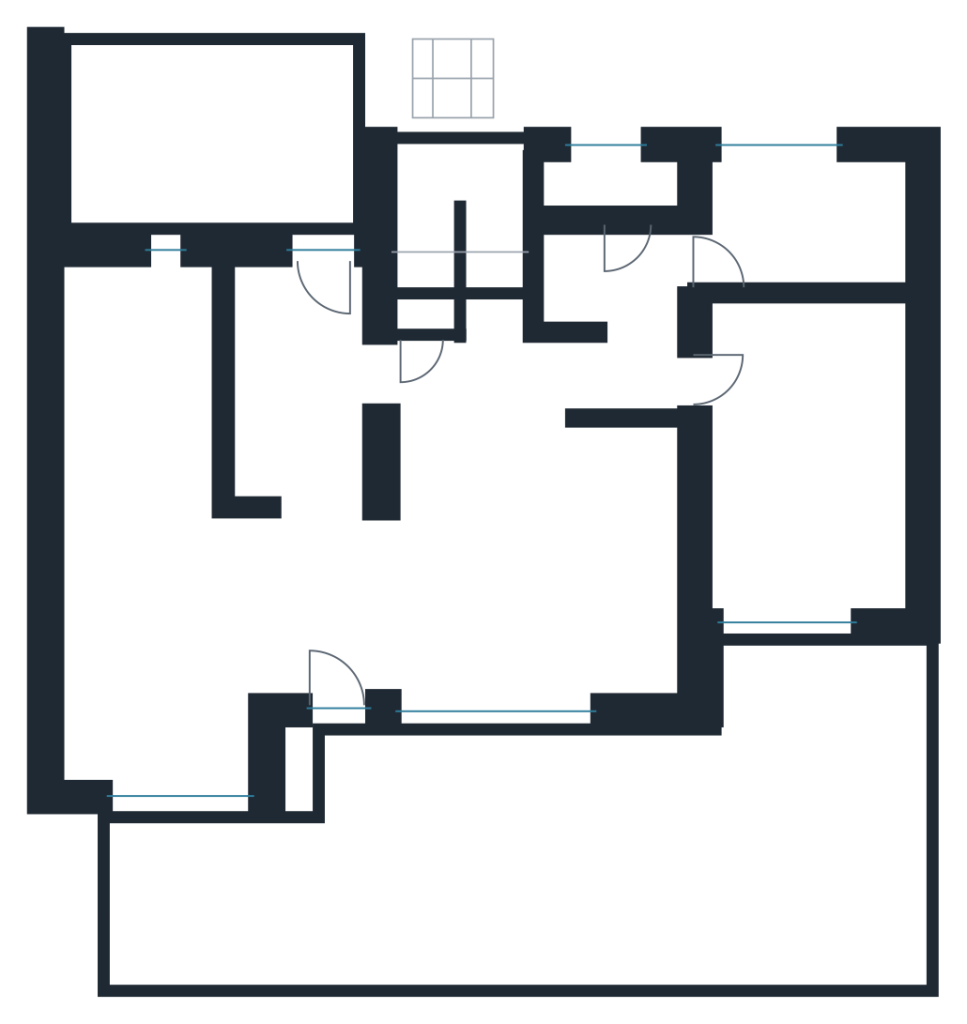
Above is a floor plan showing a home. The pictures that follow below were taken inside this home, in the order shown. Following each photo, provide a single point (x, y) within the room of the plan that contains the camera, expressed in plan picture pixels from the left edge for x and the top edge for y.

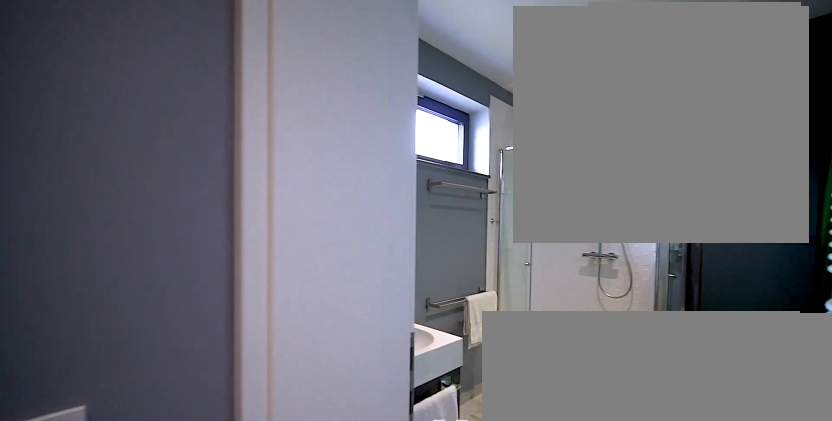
(612, 329)
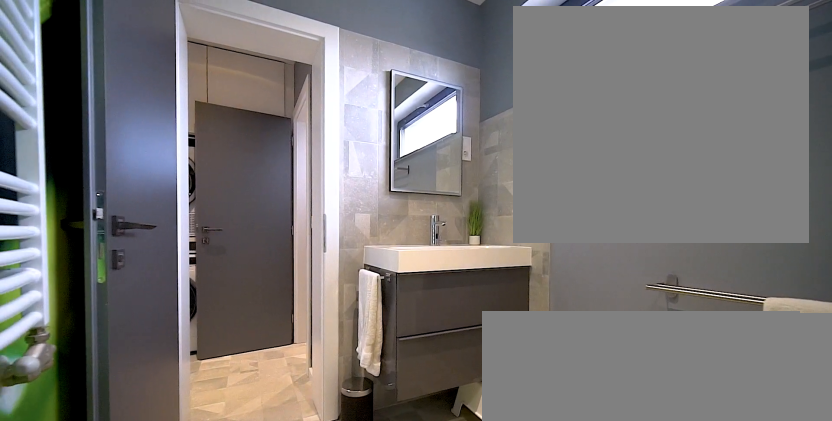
(806, 222)
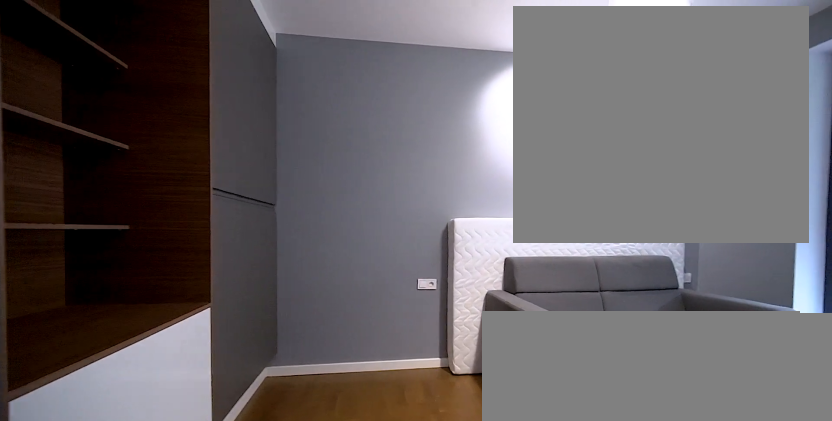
(814, 481)
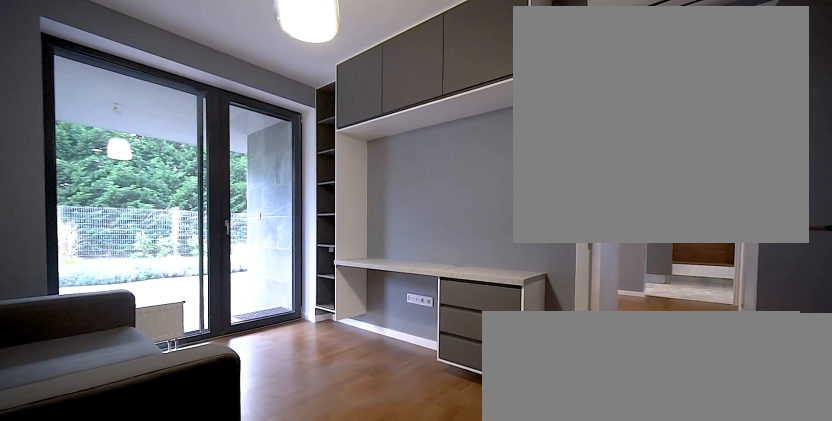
(814, 481)
